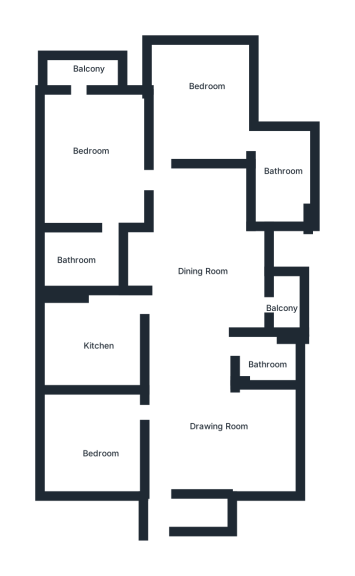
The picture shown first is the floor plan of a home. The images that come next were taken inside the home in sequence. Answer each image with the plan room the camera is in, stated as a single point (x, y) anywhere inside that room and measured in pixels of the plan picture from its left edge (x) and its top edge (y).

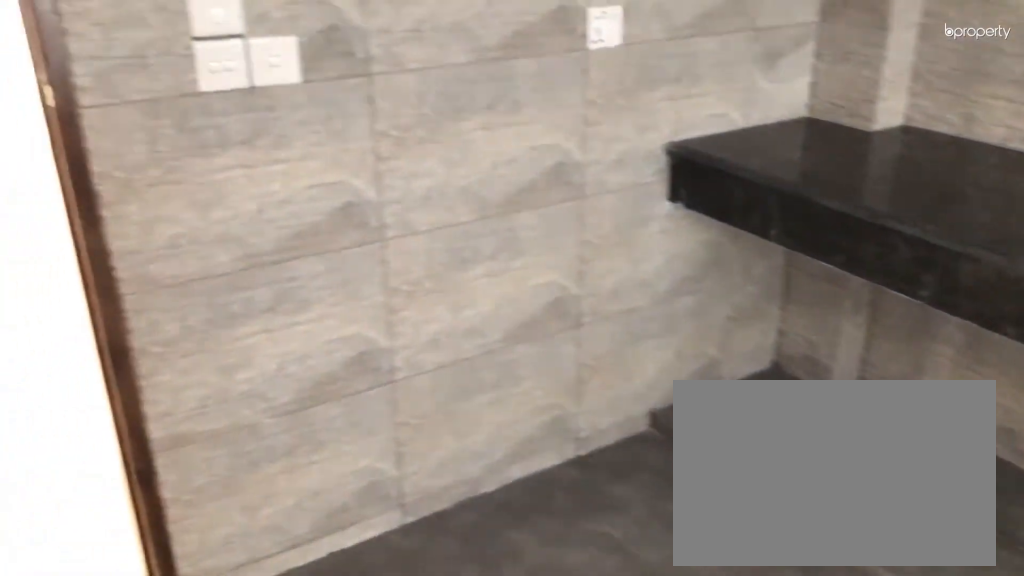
(98, 343)
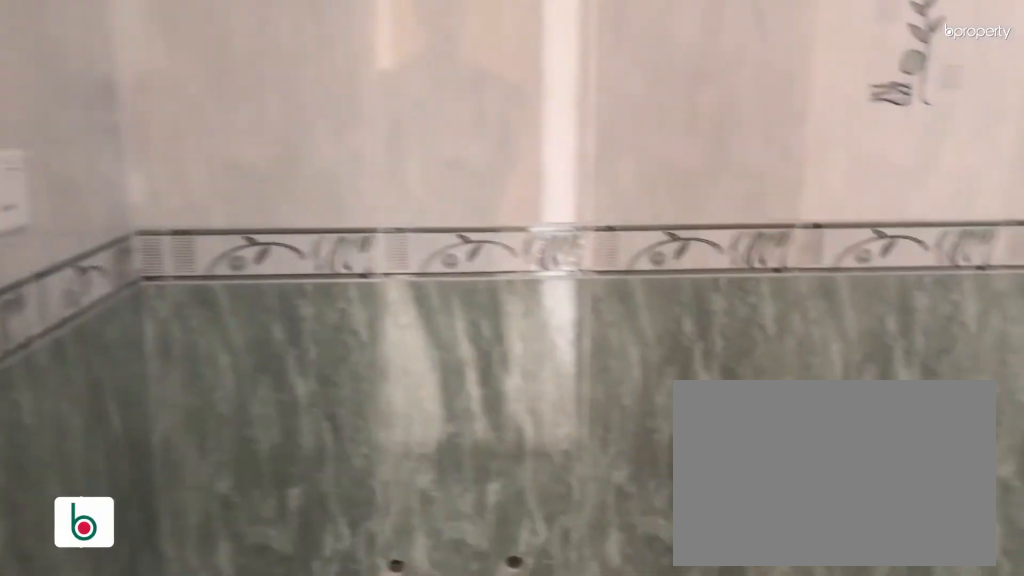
(281, 160)
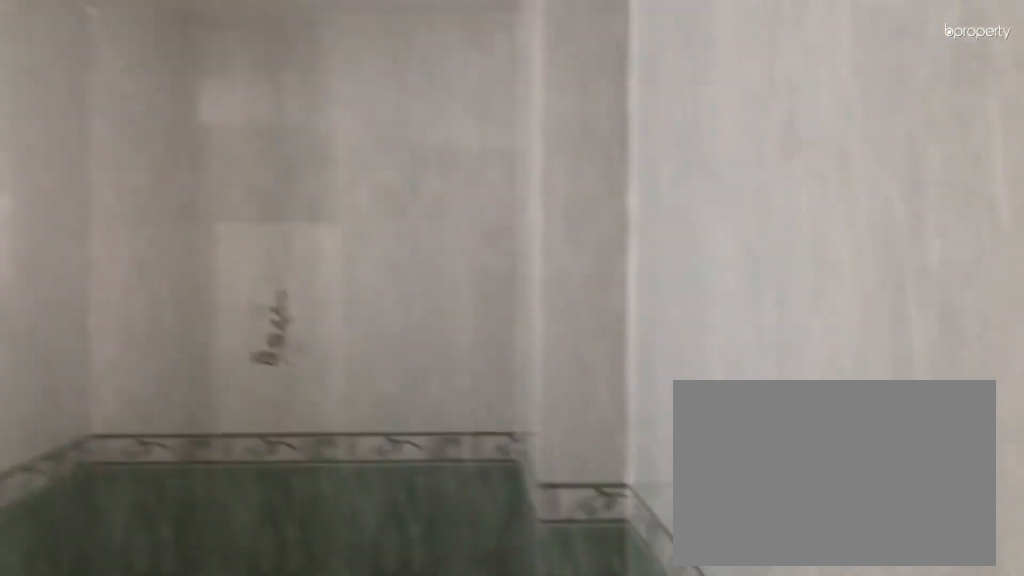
(281, 160)
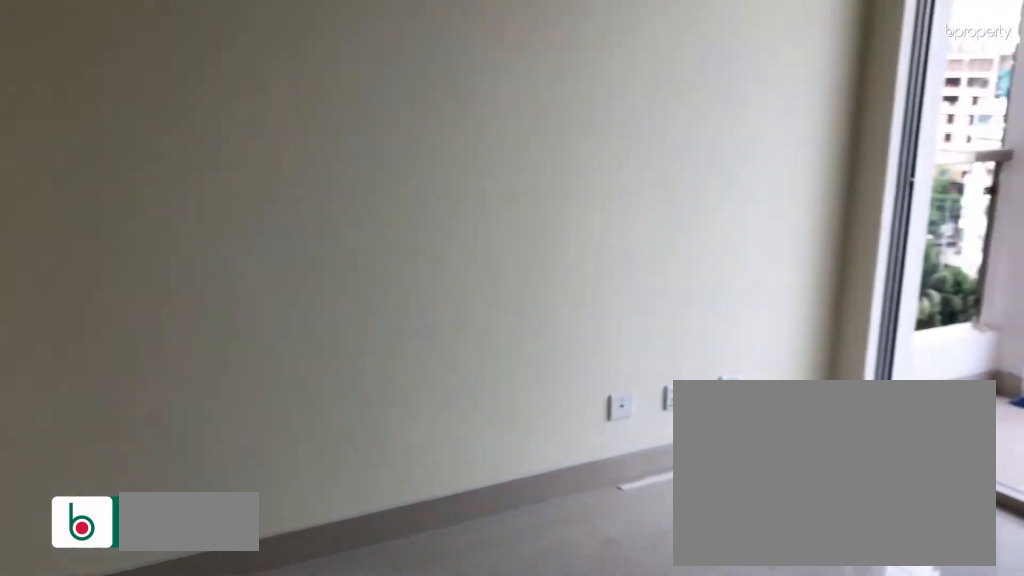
(101, 165)
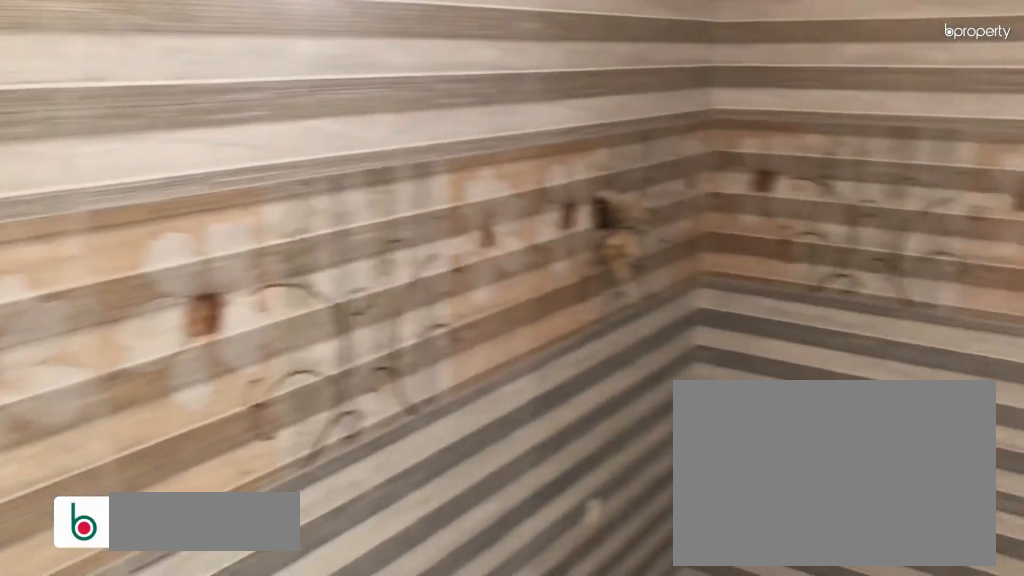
(91, 267)
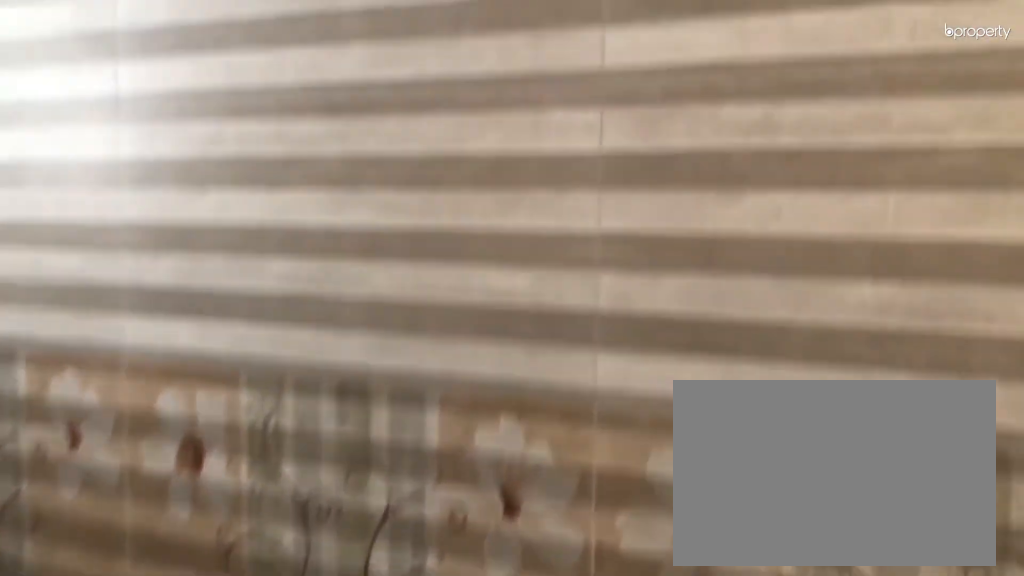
(91, 267)
